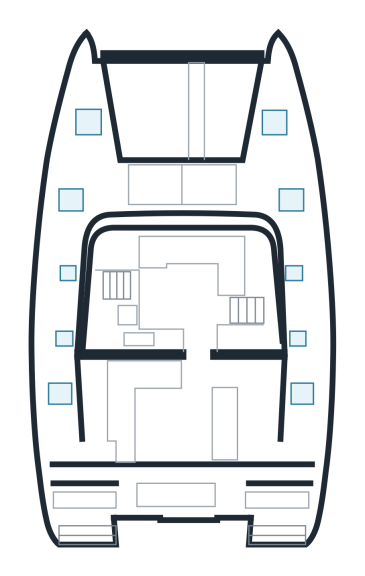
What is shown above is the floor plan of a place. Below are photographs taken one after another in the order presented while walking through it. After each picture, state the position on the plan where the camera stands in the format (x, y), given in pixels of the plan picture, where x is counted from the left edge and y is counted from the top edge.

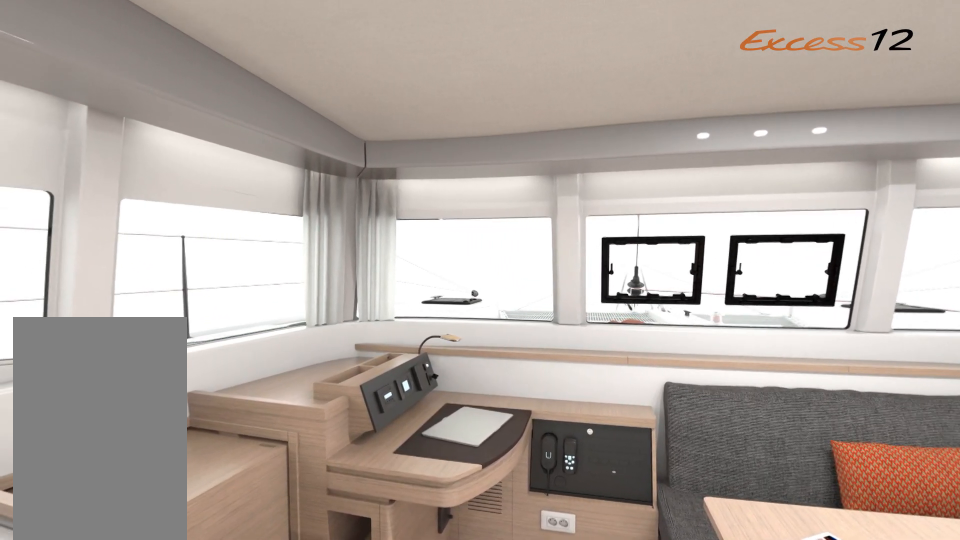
(165, 338)
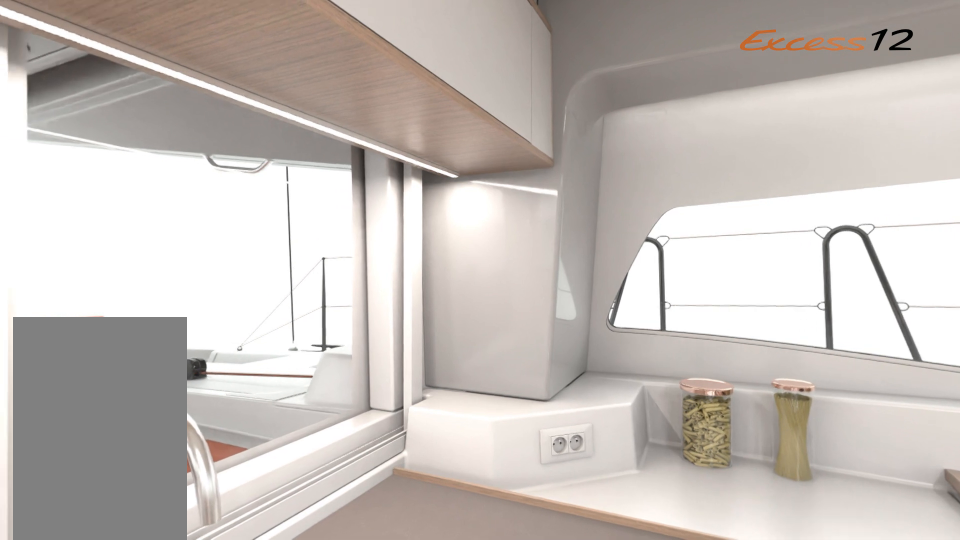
(165, 338)
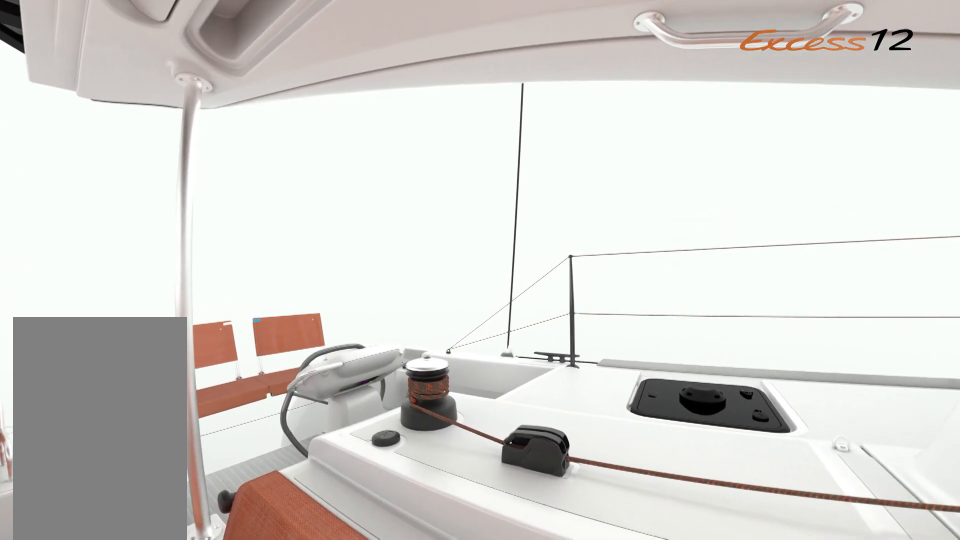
(146, 408)
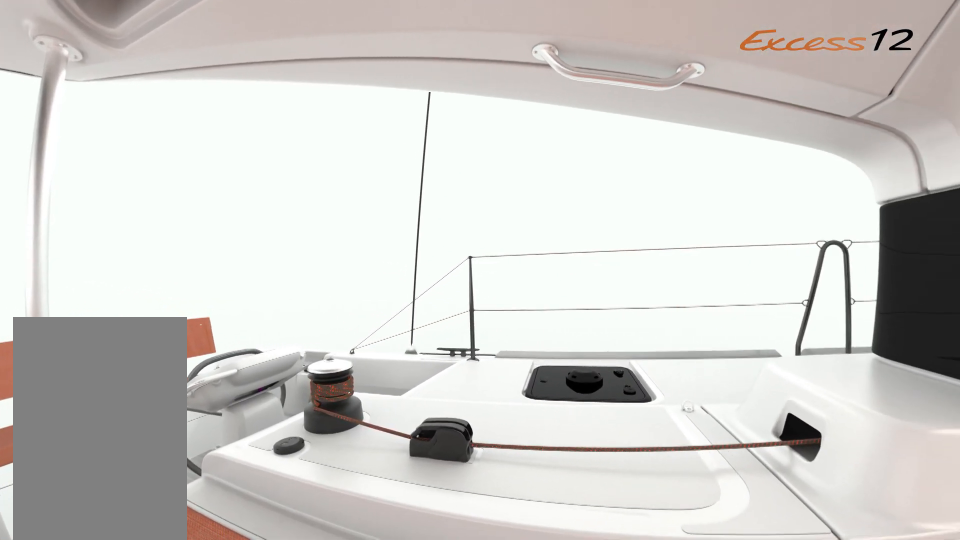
(146, 408)
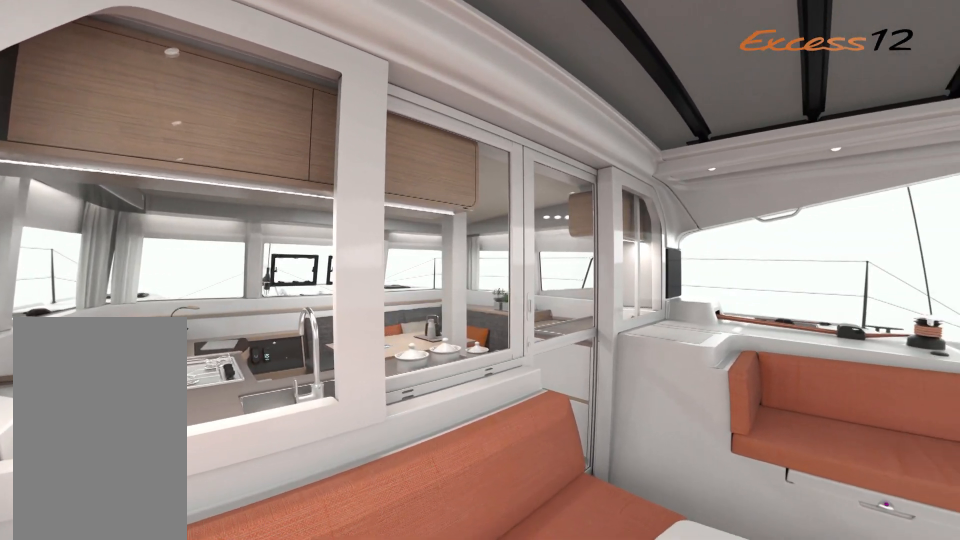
(147, 409)
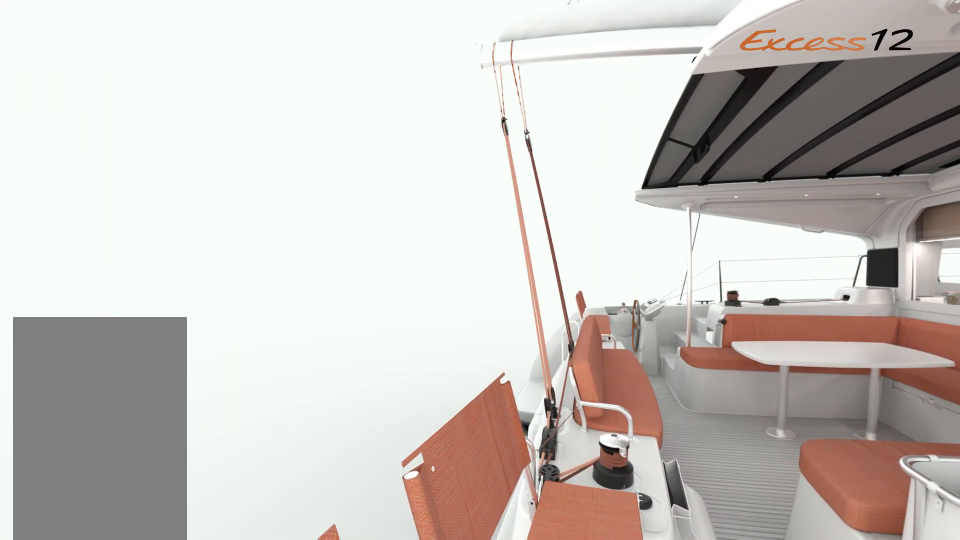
(284, 500)
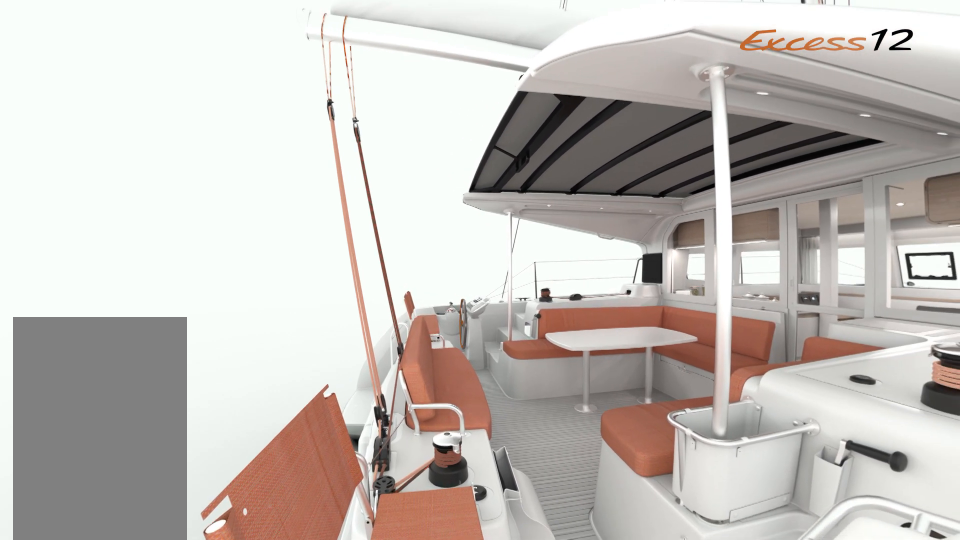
(284, 499)
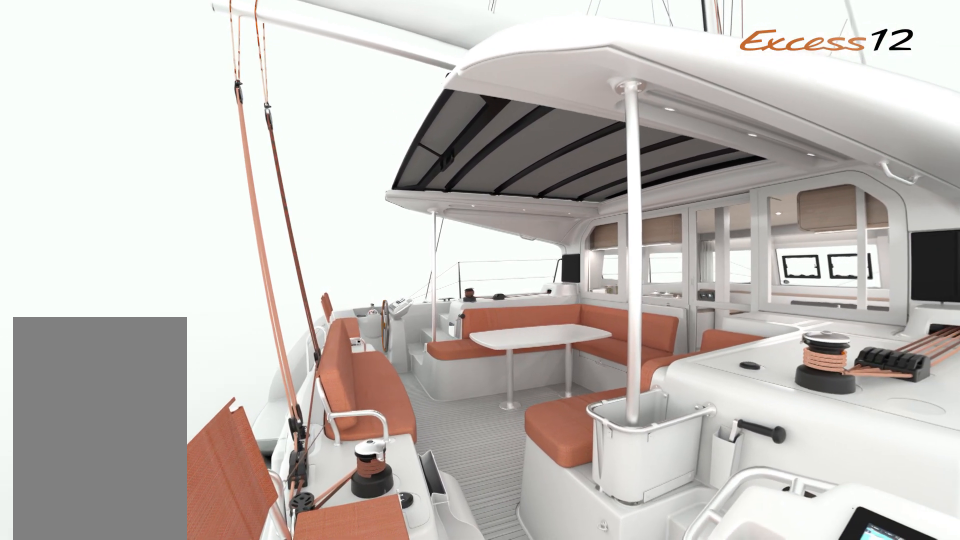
(285, 499)
